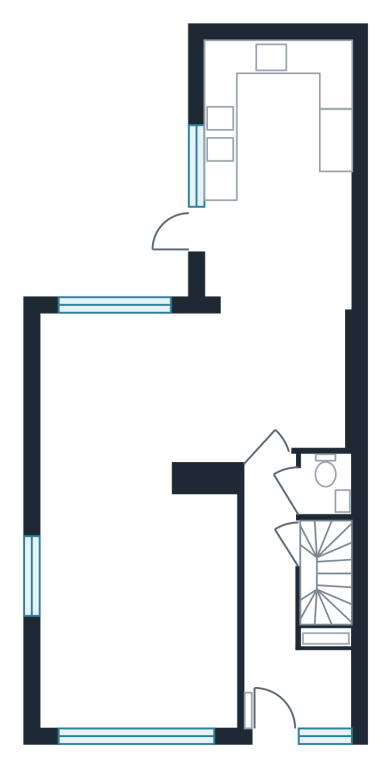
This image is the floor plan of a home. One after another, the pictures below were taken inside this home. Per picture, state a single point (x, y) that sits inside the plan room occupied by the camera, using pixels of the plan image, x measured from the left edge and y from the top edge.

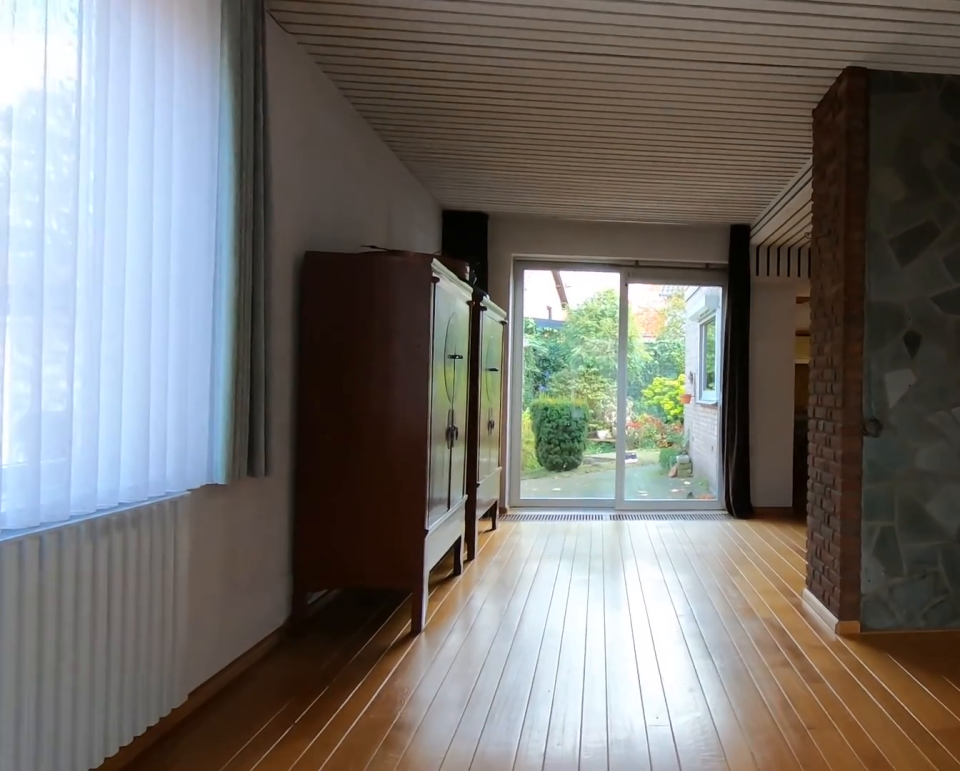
(137, 606)
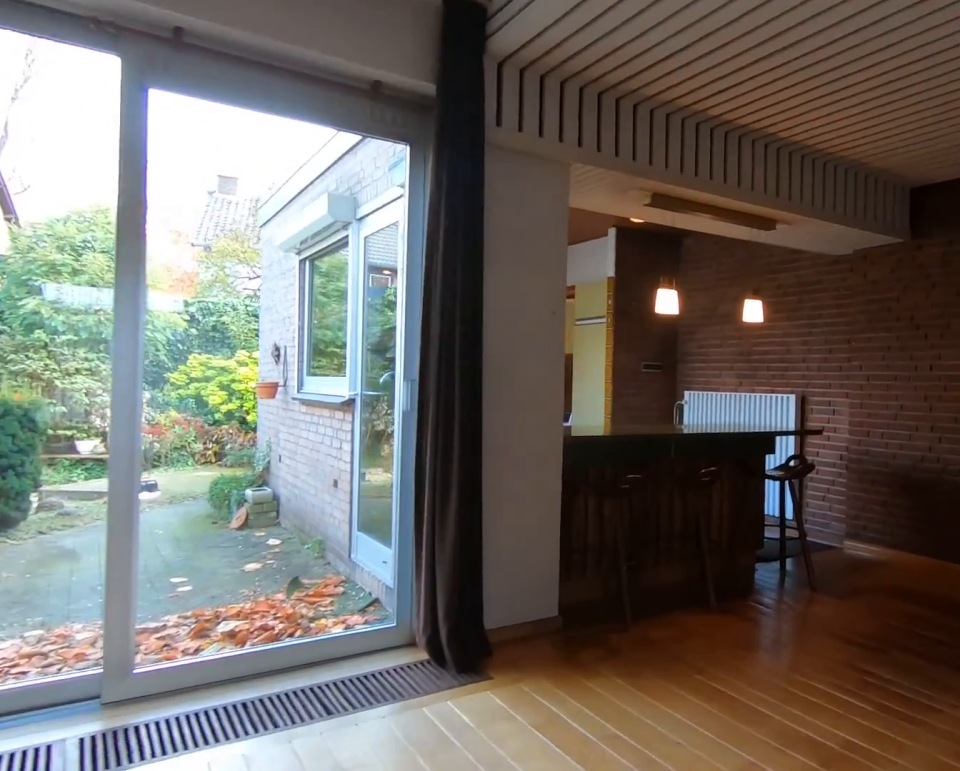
(188, 388)
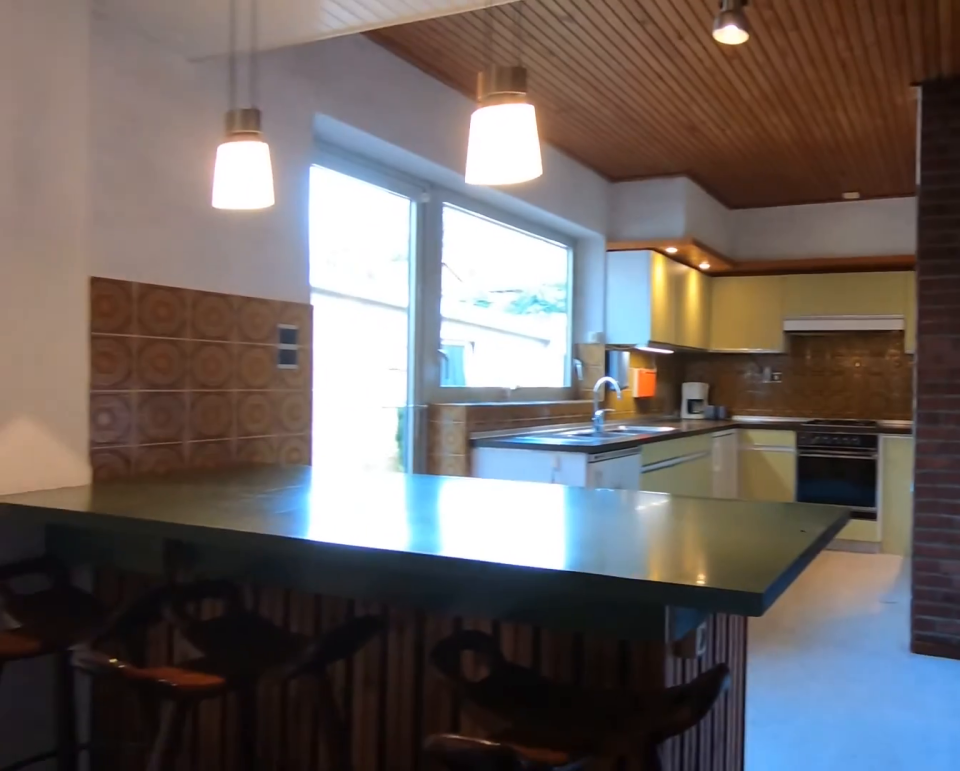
(188, 388)
